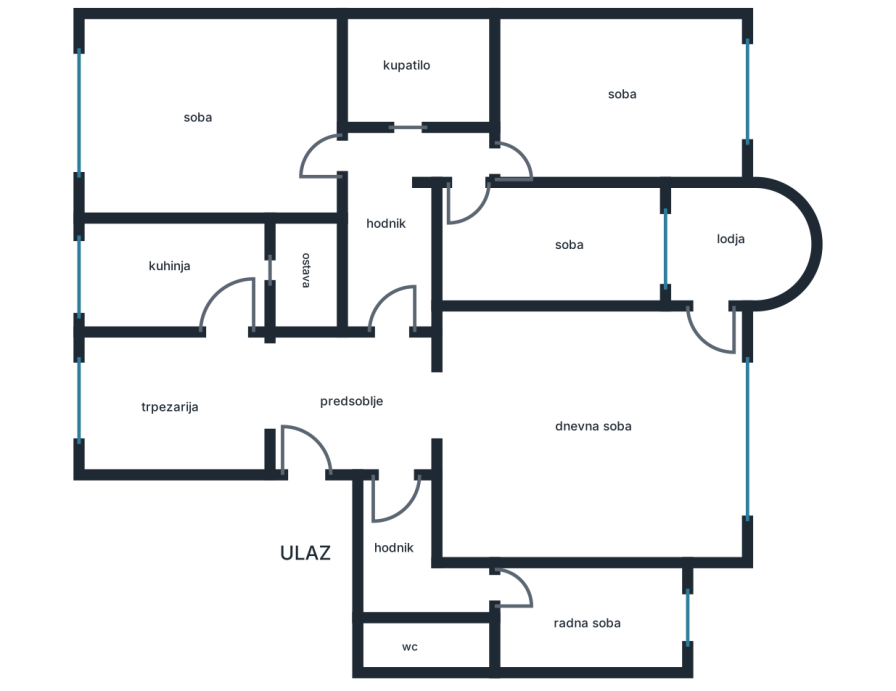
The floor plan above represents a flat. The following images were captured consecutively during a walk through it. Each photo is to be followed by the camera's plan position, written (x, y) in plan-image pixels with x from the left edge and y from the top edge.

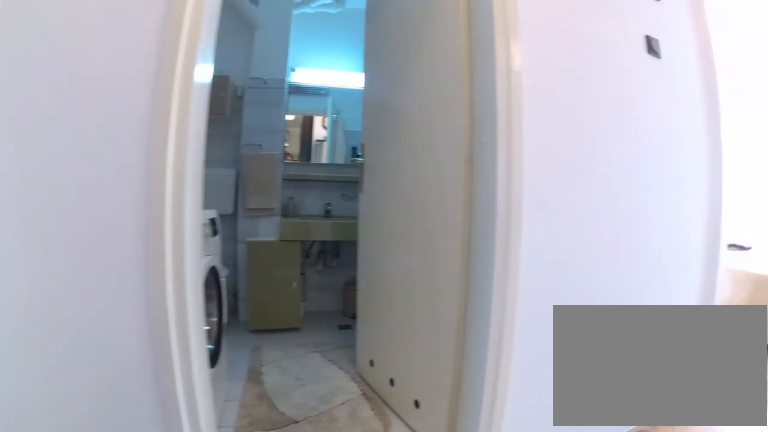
(392, 231)
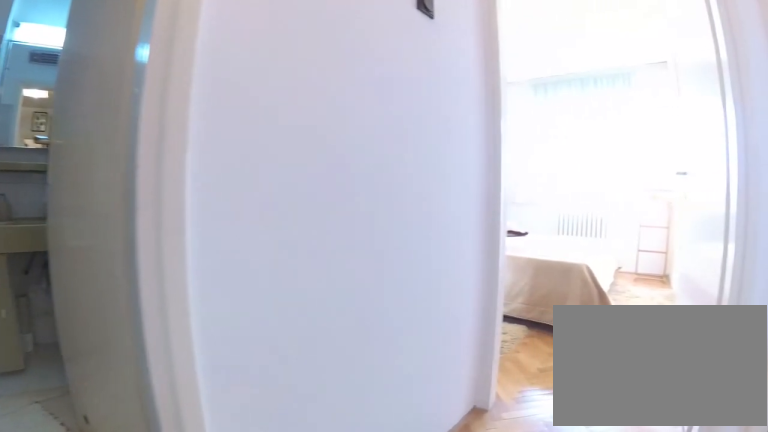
(385, 208)
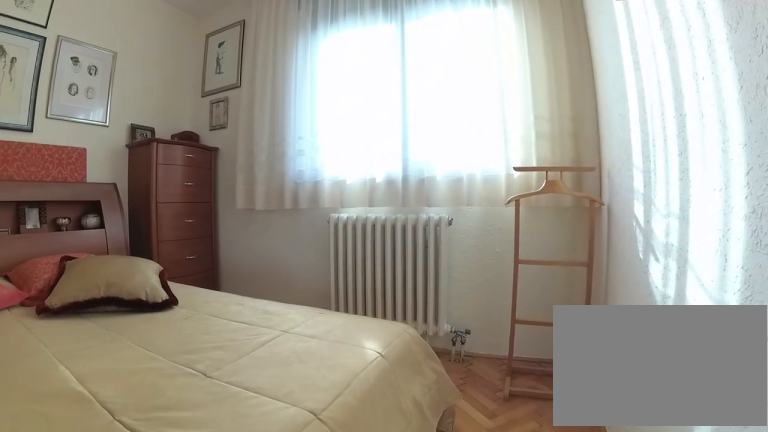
(566, 153)
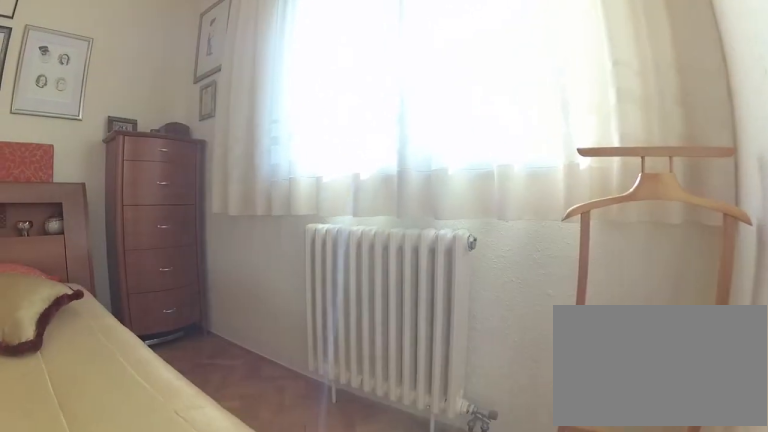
(613, 154)
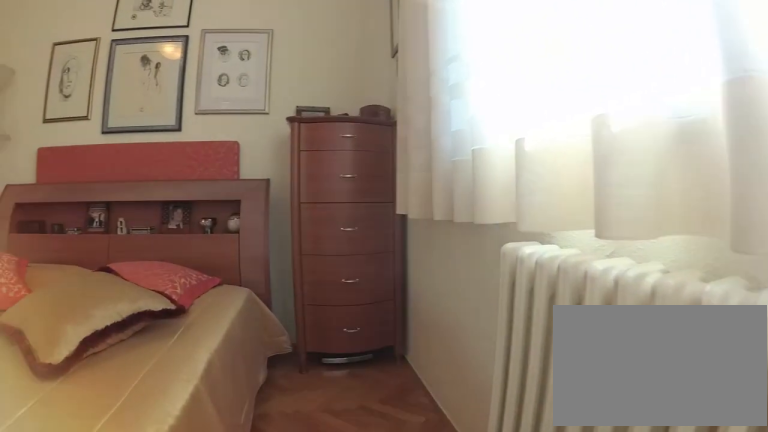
(672, 162)
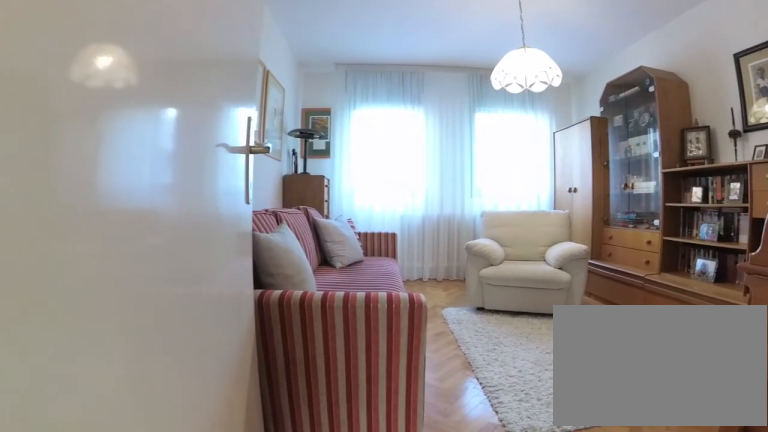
(372, 154)
